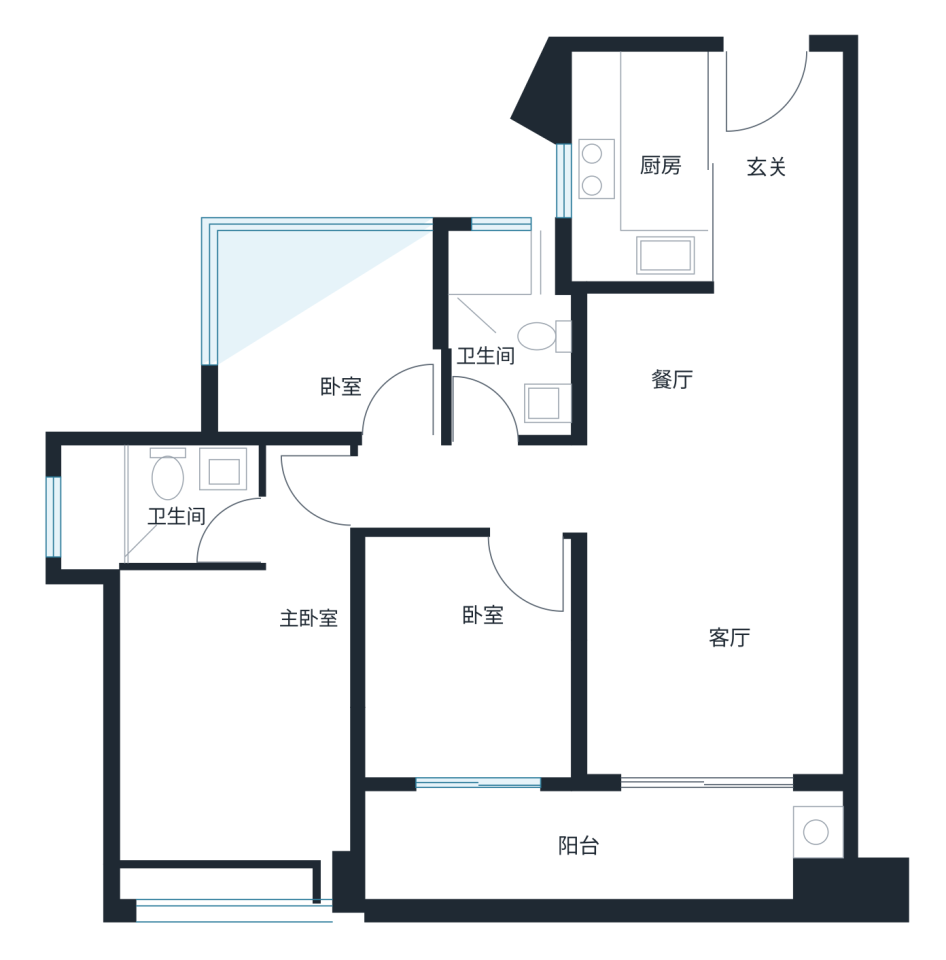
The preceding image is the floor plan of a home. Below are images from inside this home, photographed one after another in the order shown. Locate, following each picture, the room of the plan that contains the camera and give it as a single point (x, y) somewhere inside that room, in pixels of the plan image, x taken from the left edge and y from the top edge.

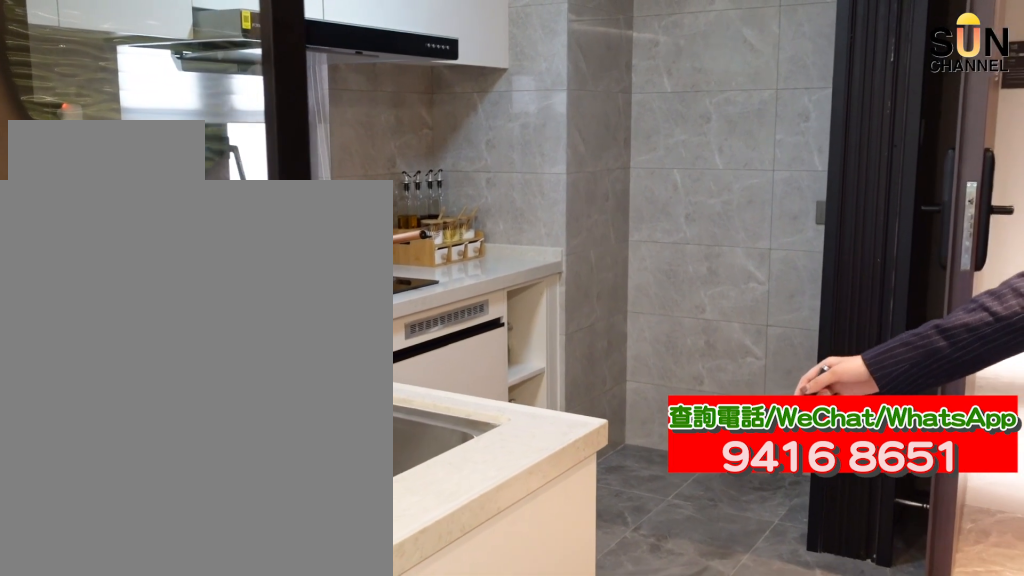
(646, 166)
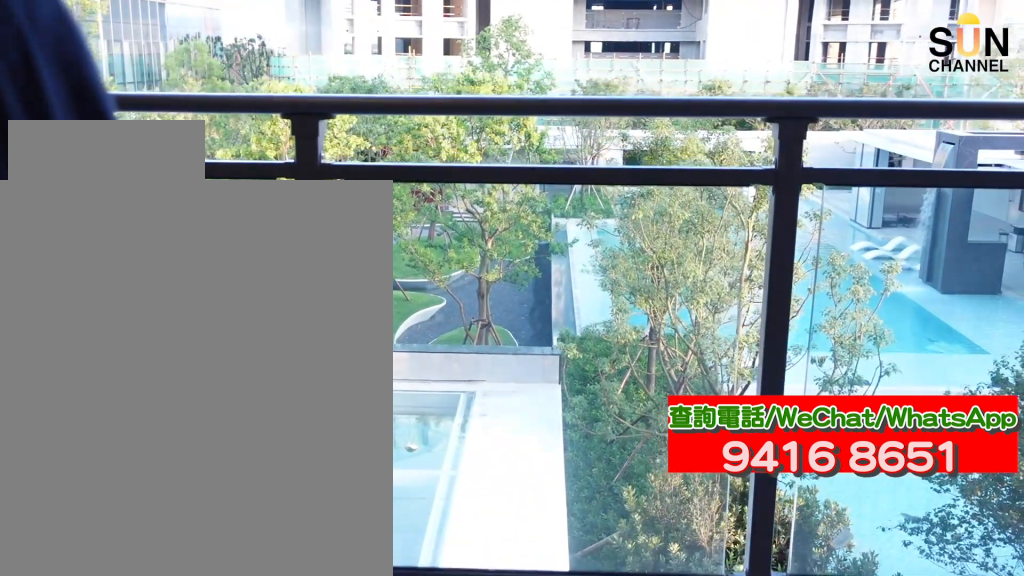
(599, 852)
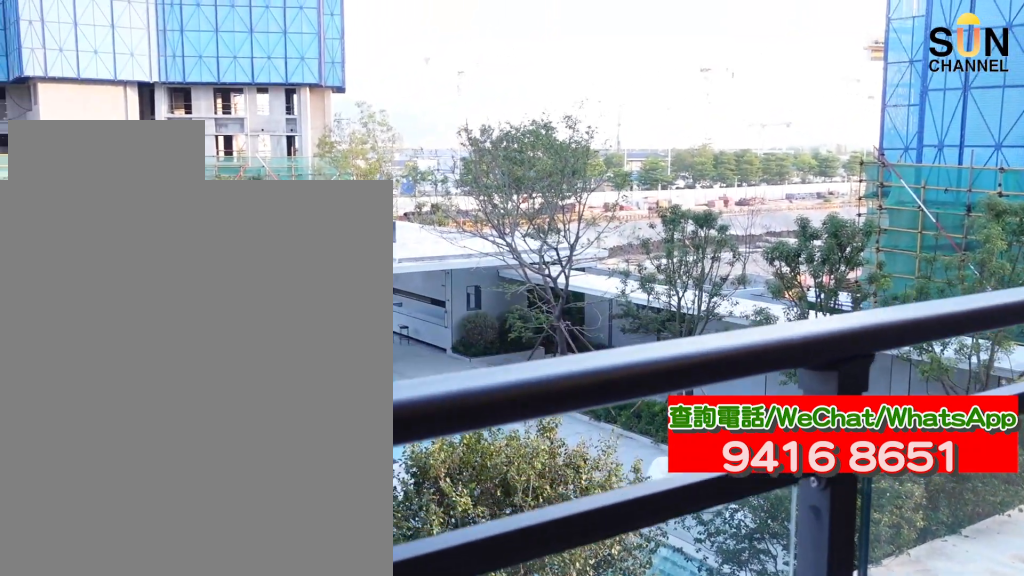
(599, 852)
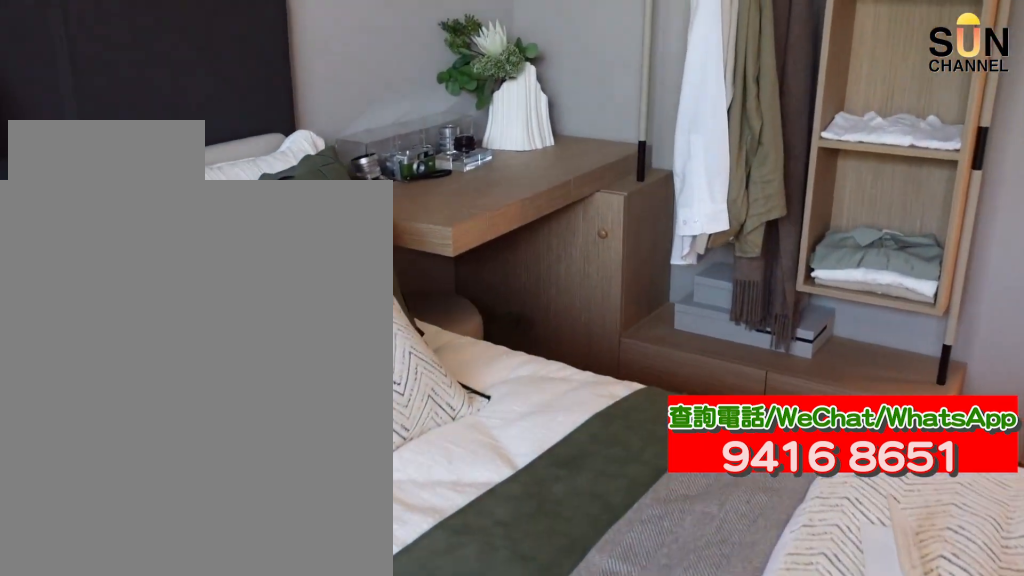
(473, 664)
